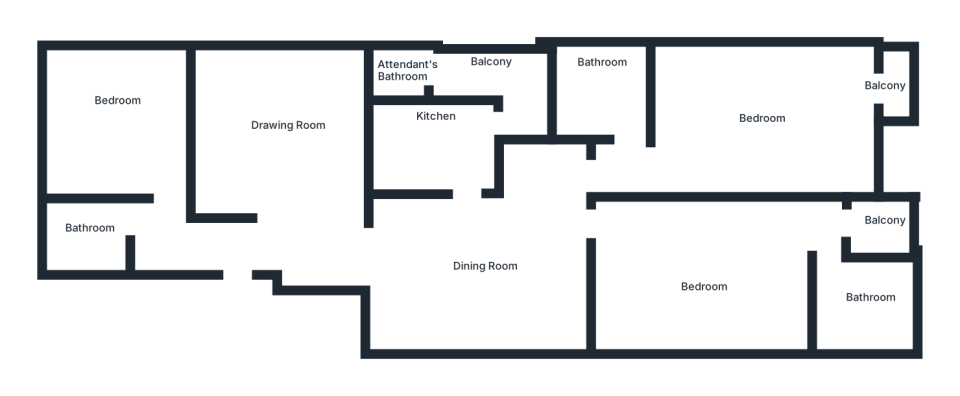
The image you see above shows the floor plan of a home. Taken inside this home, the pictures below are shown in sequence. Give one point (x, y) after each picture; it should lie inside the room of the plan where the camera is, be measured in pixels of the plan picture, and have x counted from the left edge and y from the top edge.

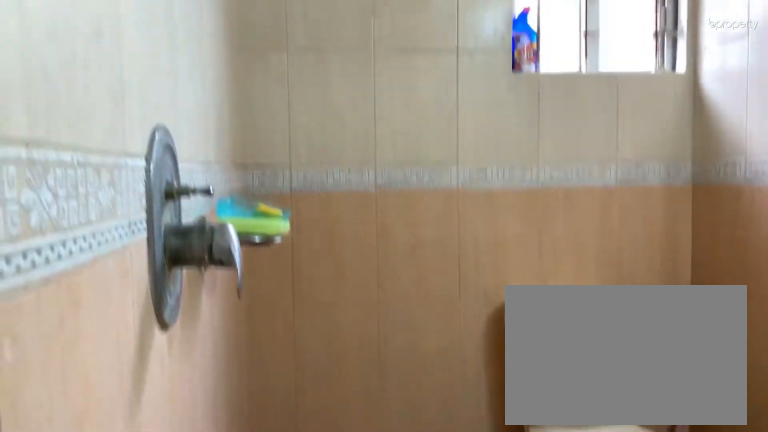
(862, 300)
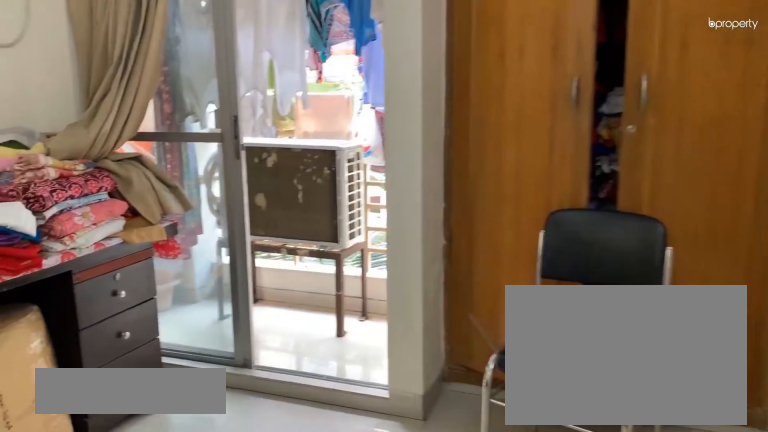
(761, 130)
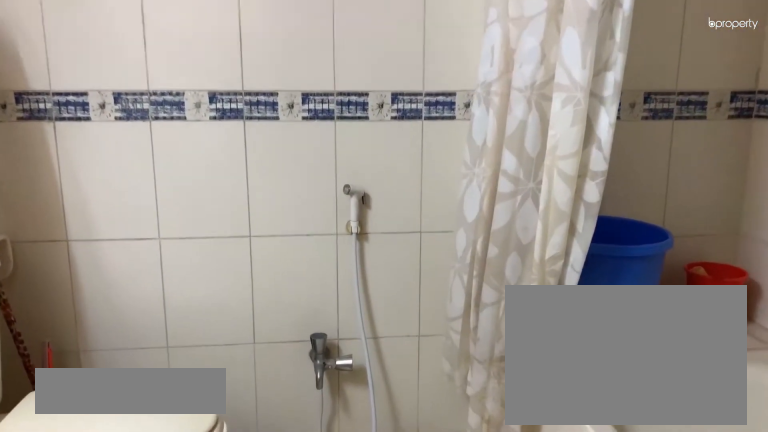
(595, 92)
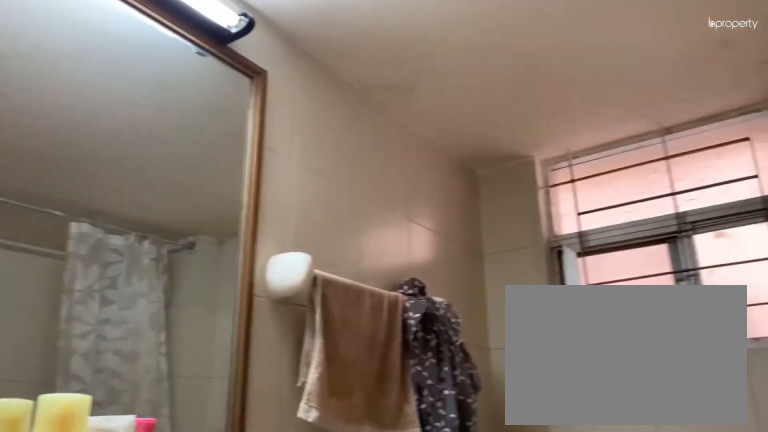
(595, 92)
